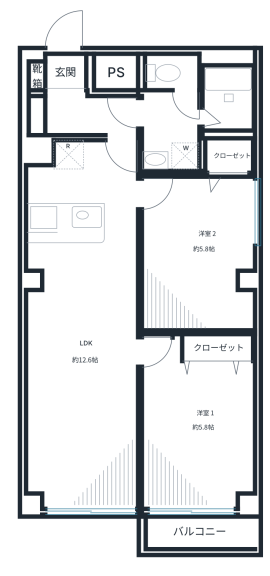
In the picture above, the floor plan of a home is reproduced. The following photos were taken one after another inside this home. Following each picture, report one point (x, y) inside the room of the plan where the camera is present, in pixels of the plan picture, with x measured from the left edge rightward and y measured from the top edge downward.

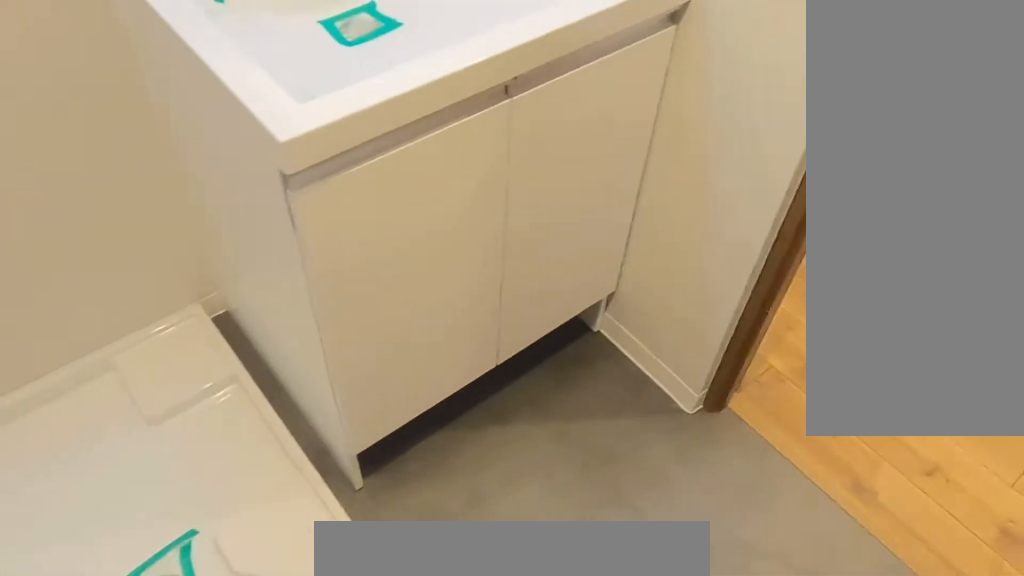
(191, 124)
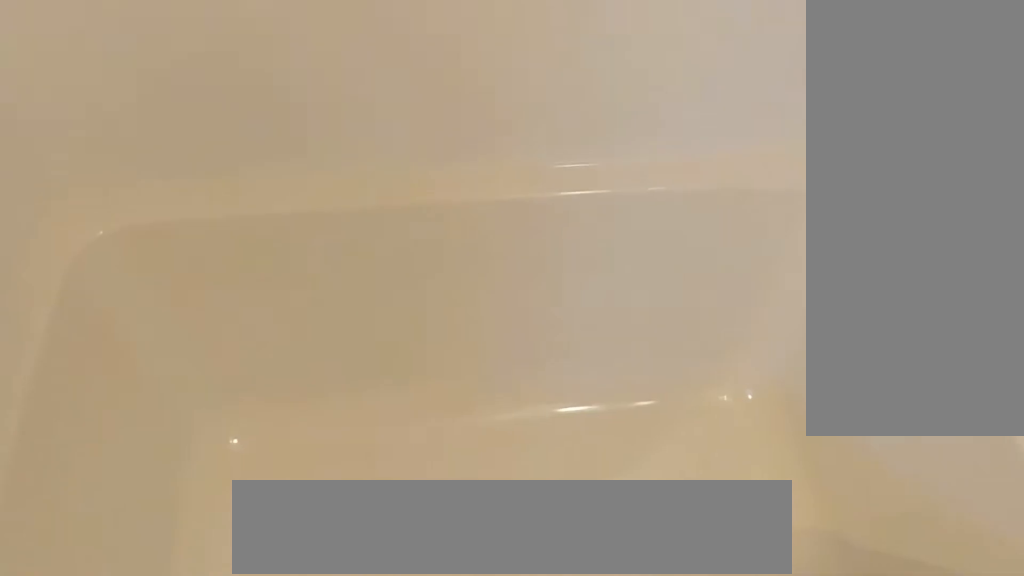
(191, 124)
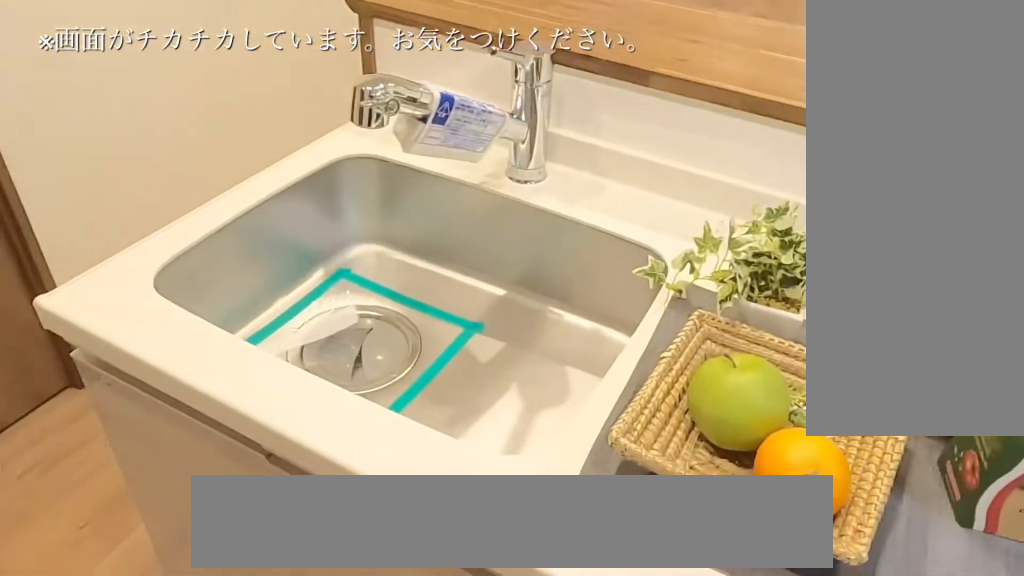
(71, 176)
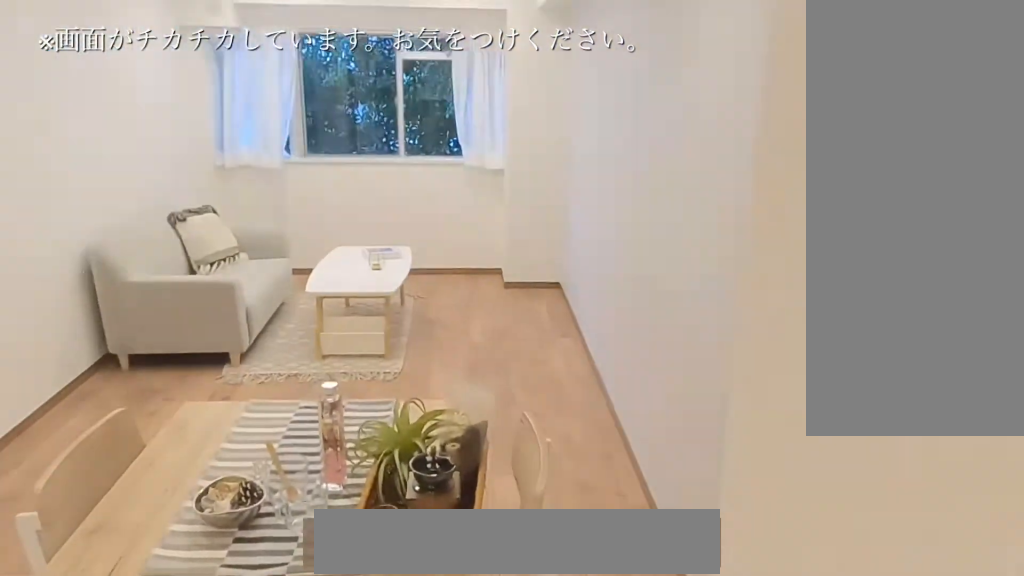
(87, 360)
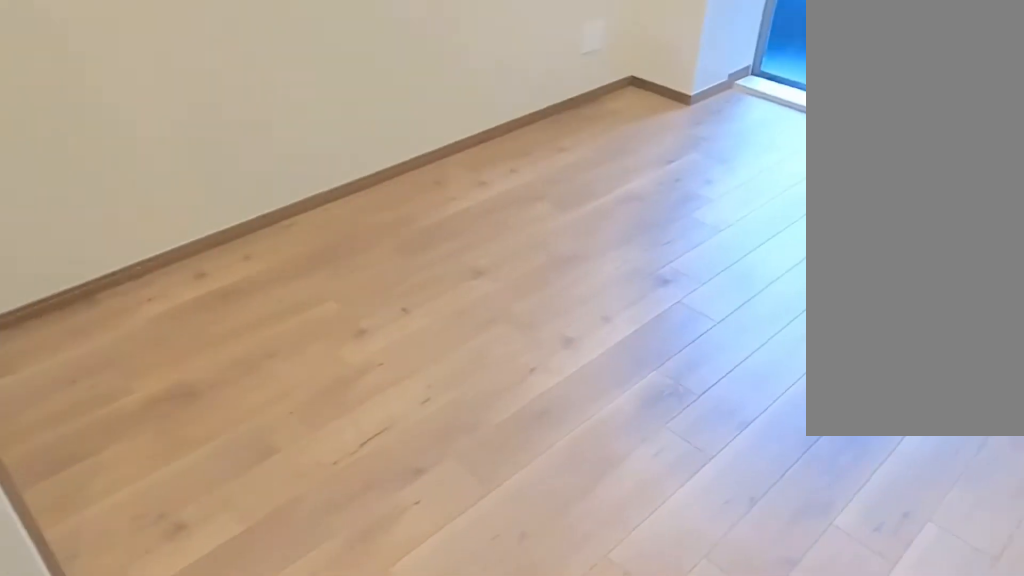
(215, 441)
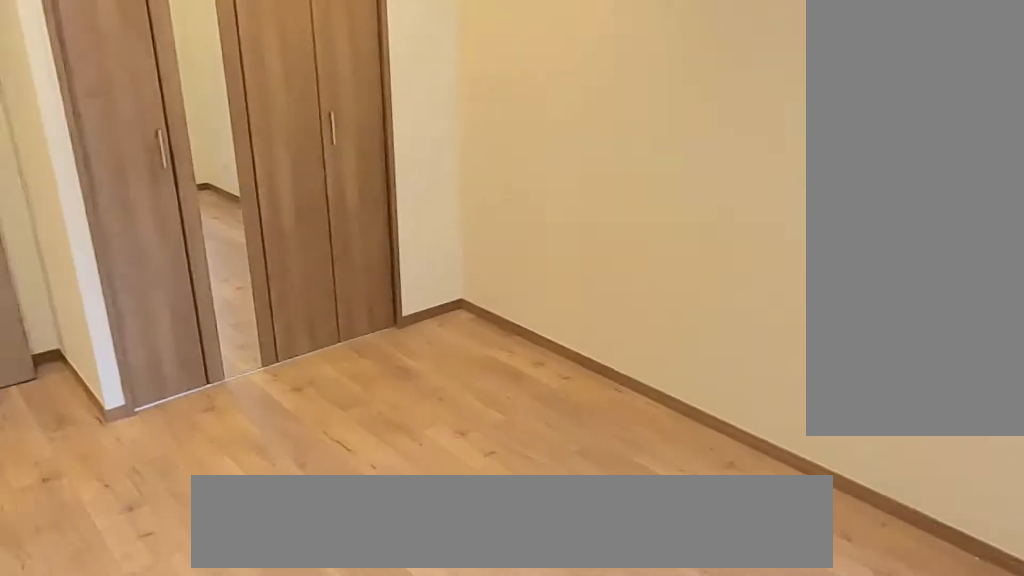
(209, 434)
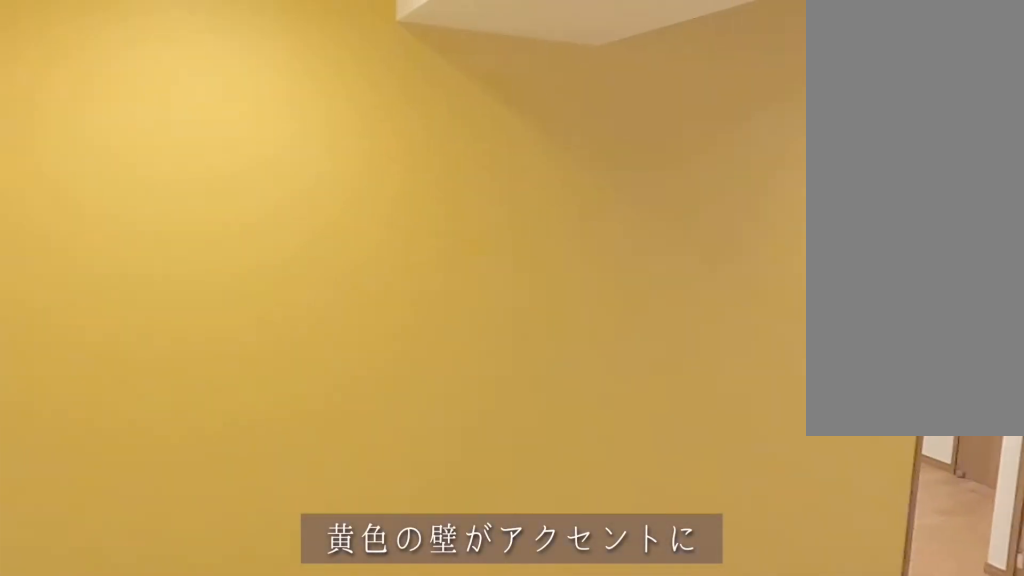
(209, 249)
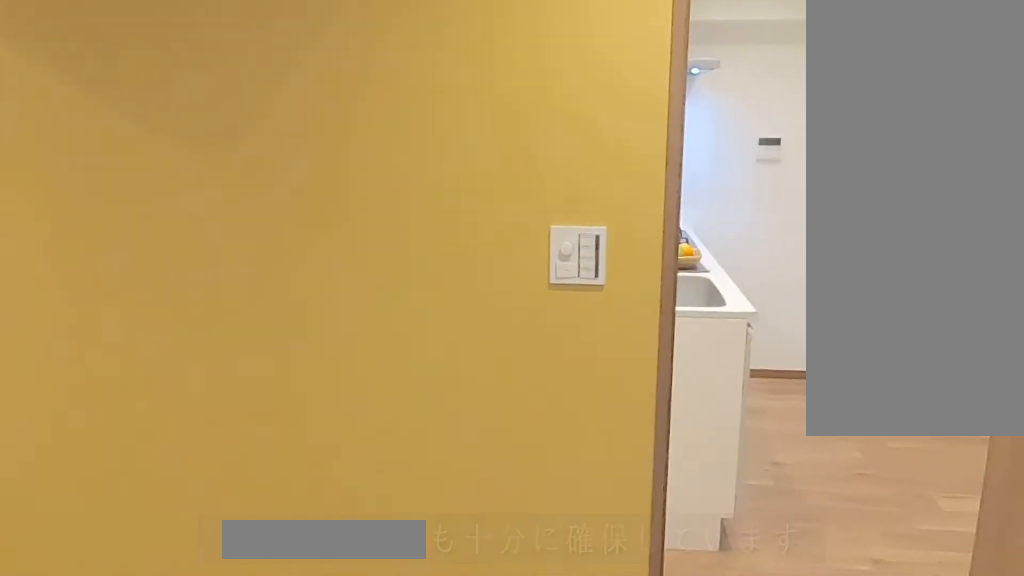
(208, 249)
